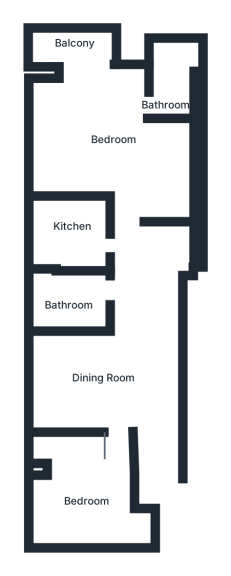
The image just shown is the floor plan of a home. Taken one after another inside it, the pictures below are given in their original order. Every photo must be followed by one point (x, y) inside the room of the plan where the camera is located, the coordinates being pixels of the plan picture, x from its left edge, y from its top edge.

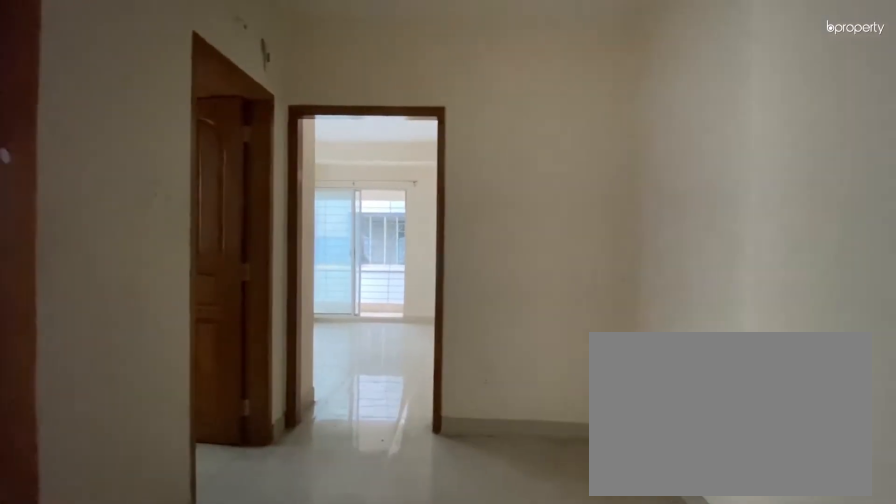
(123, 351)
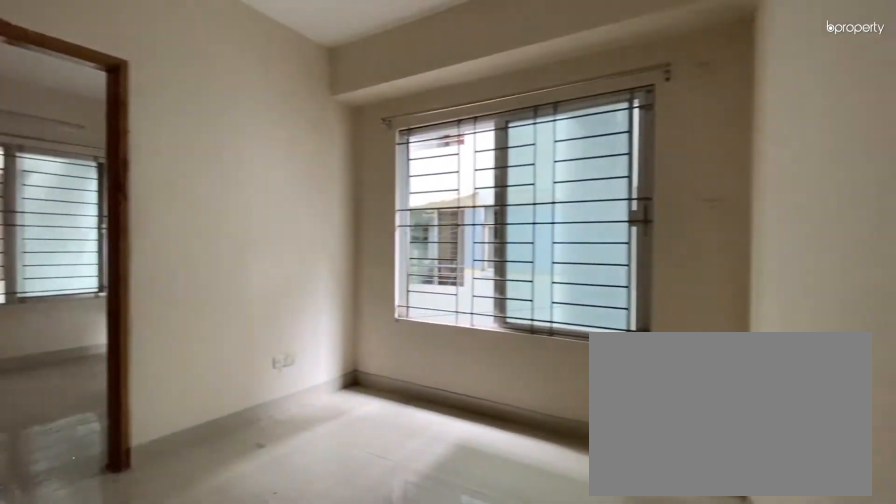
(123, 351)
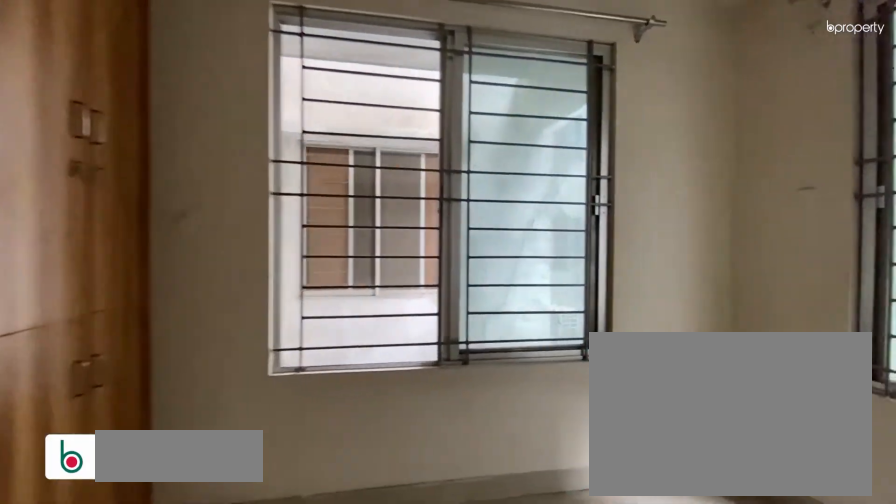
(93, 496)
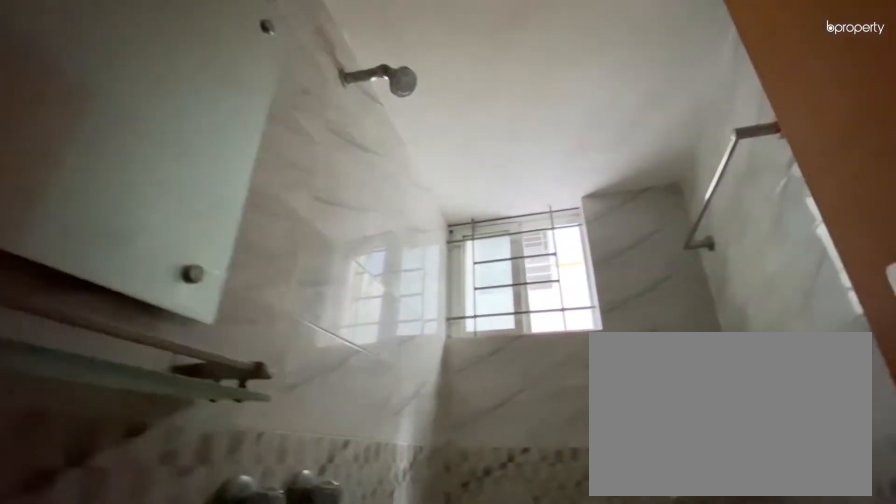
(76, 300)
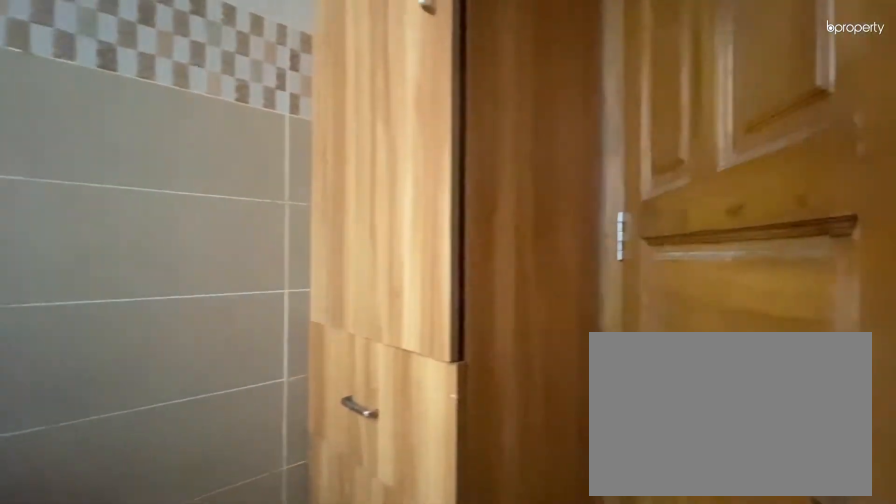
(72, 235)
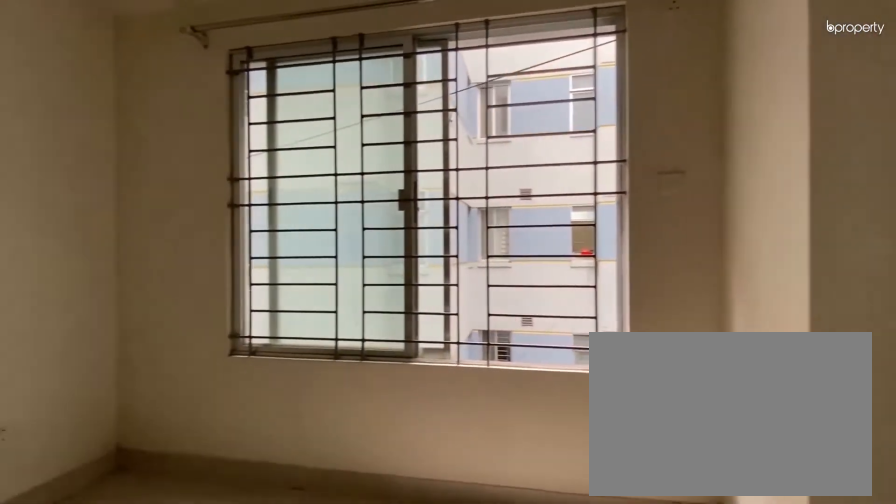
(111, 132)
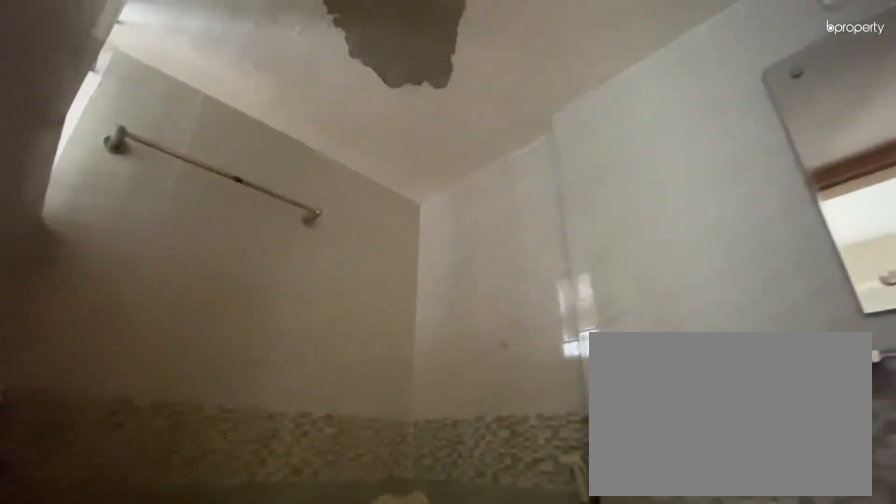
(176, 96)
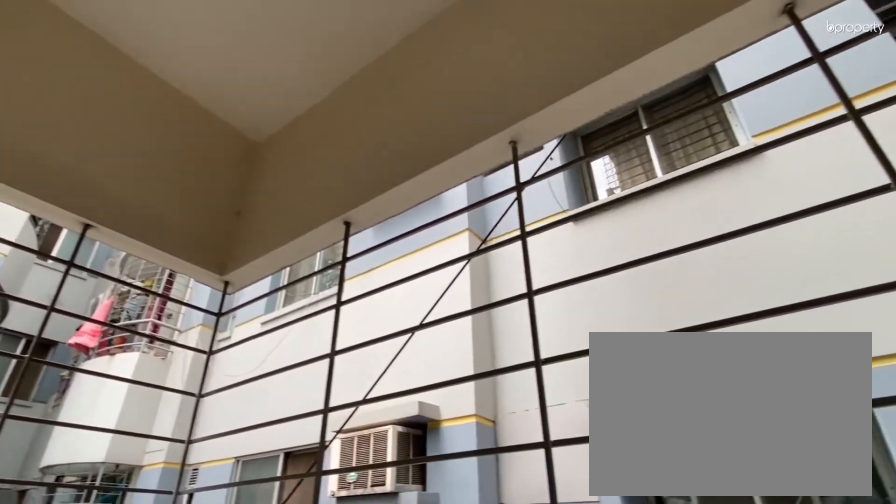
(74, 39)
